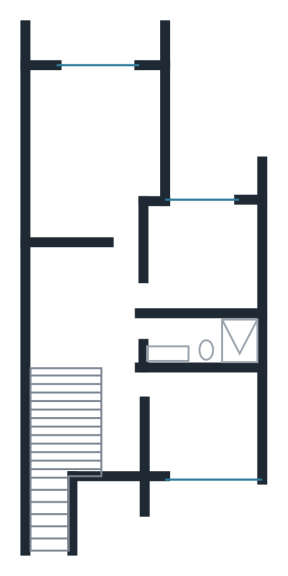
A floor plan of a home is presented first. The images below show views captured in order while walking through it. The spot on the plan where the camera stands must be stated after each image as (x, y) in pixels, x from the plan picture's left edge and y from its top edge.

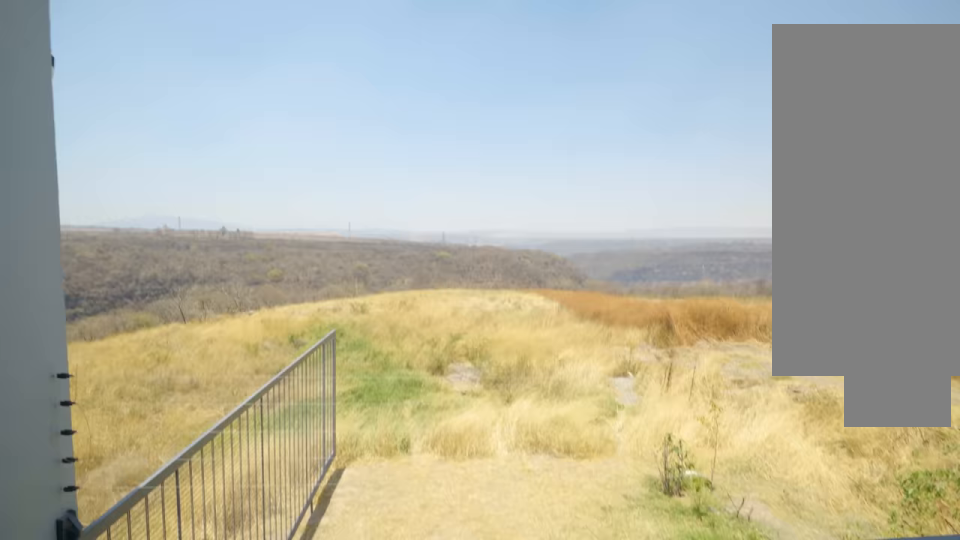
(93, 49)
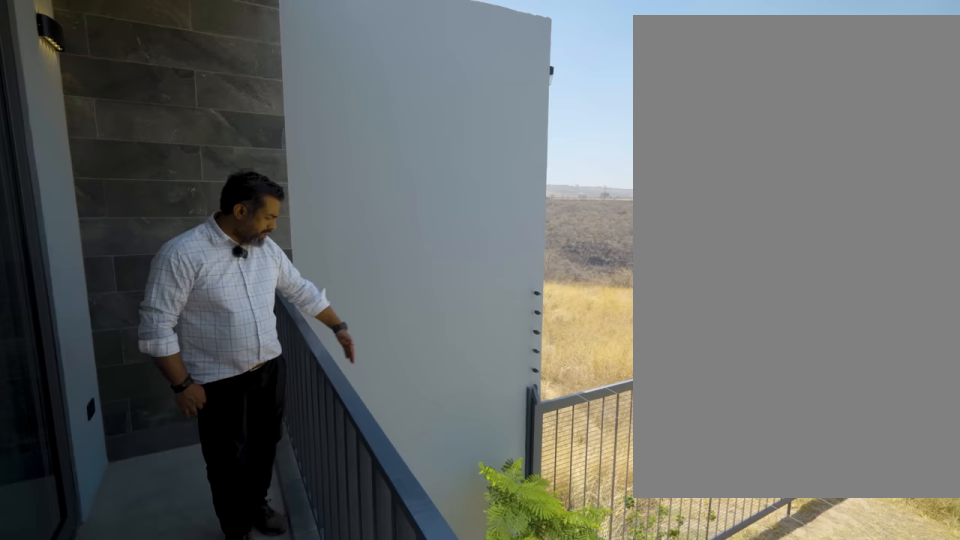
(93, 48)
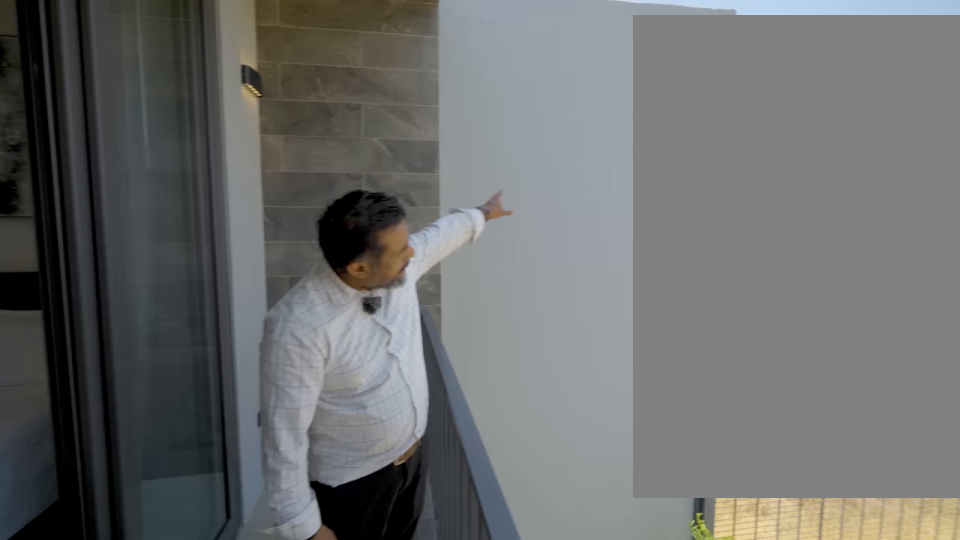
(108, 48)
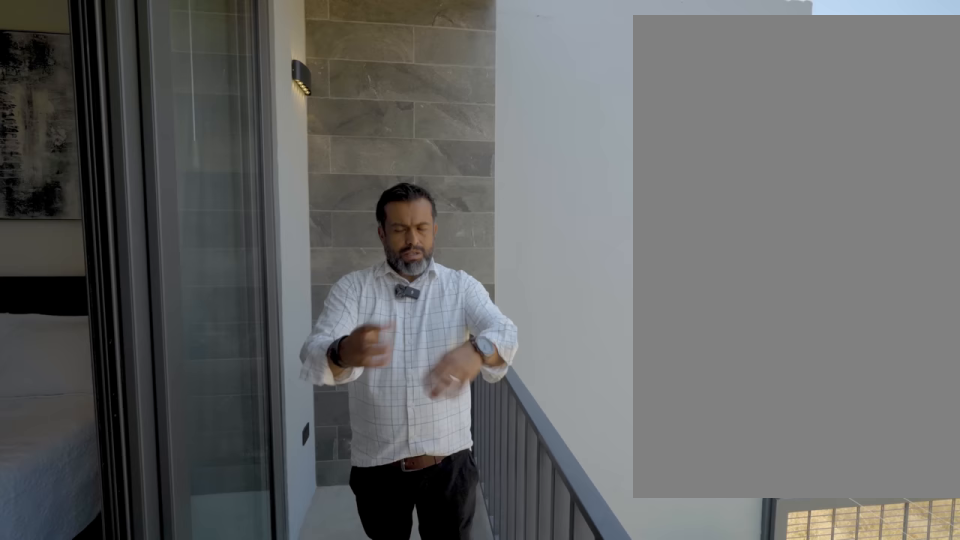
(108, 49)
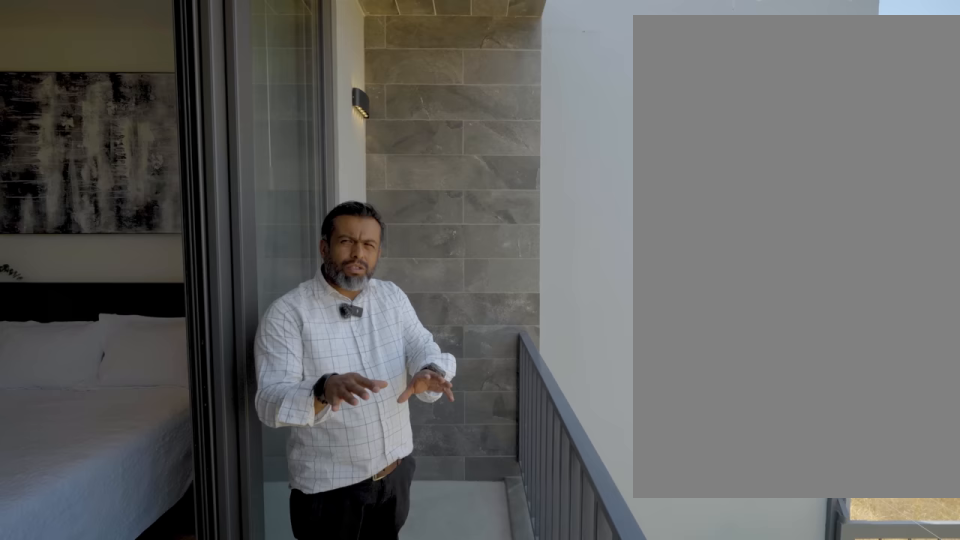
(108, 49)
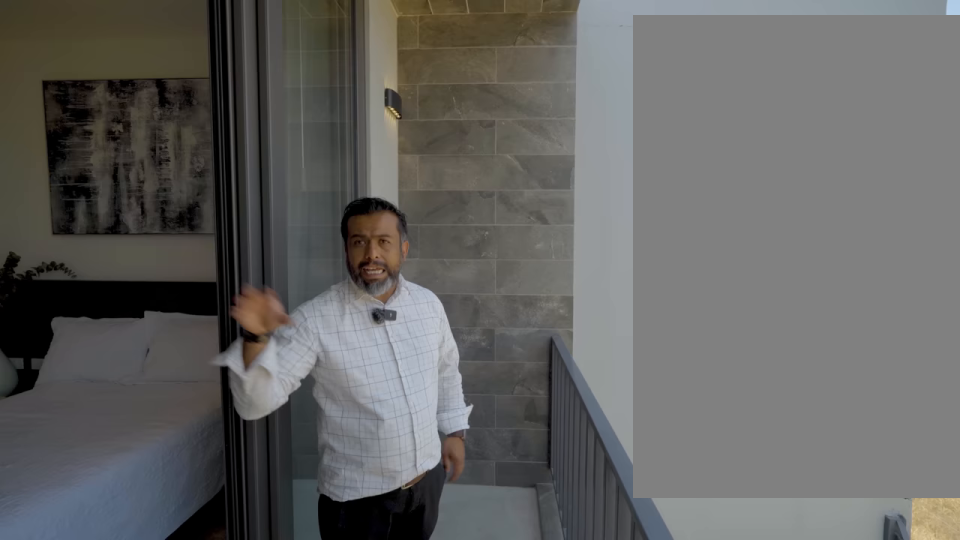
(109, 48)
